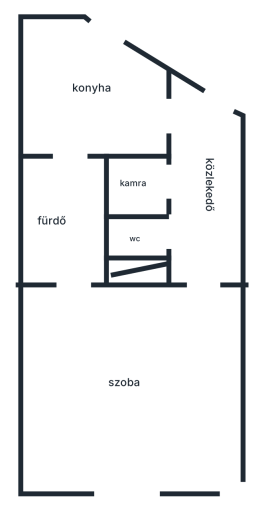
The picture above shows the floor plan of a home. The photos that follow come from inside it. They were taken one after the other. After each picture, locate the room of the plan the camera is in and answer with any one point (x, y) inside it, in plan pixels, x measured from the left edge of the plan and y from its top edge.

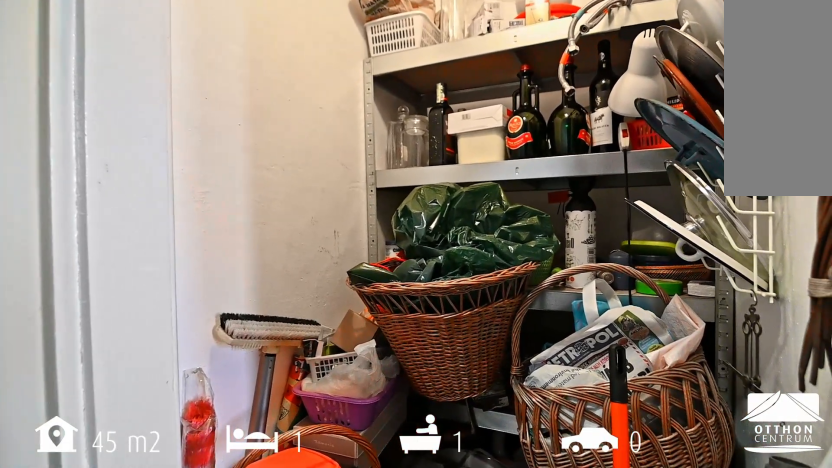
(142, 181)
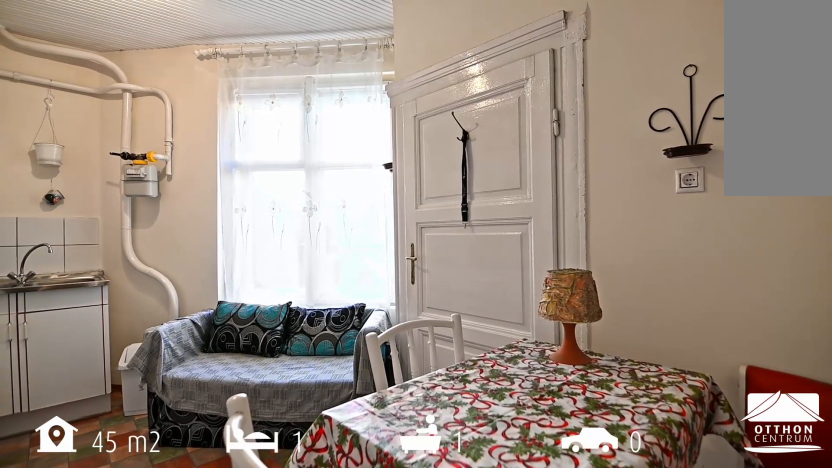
(90, 101)
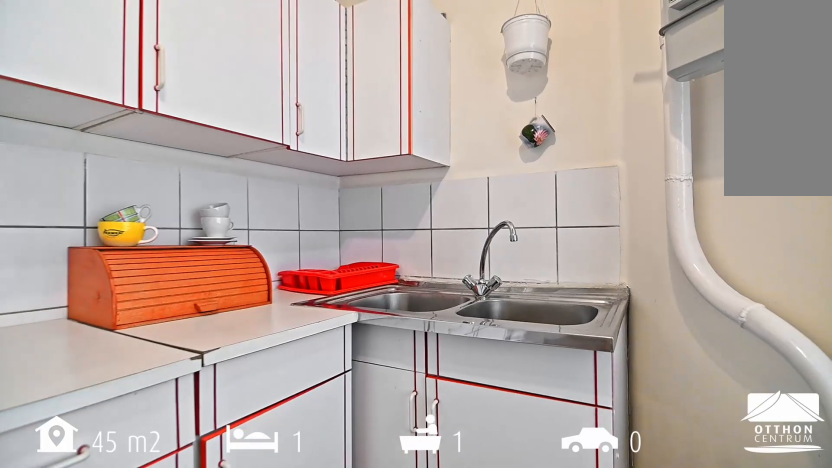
(90, 101)
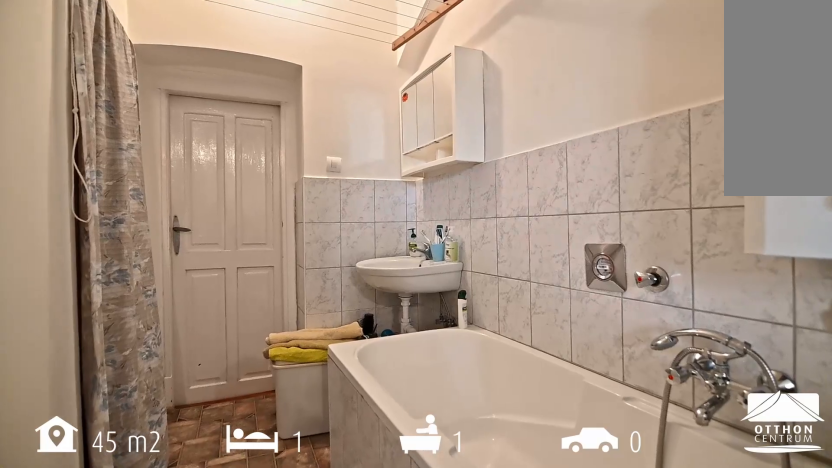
(66, 220)
